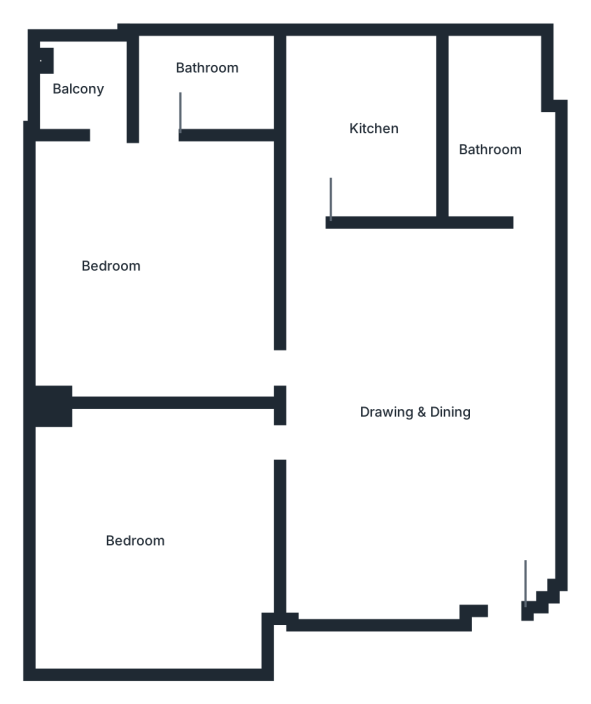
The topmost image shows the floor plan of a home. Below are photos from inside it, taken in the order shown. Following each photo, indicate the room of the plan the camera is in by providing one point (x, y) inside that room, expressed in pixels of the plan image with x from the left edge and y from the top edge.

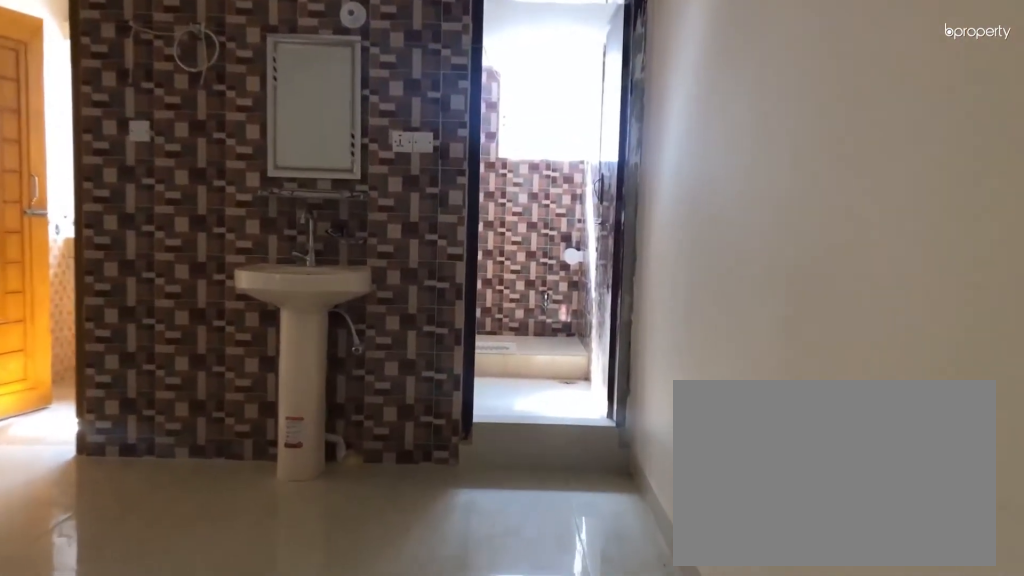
(433, 391)
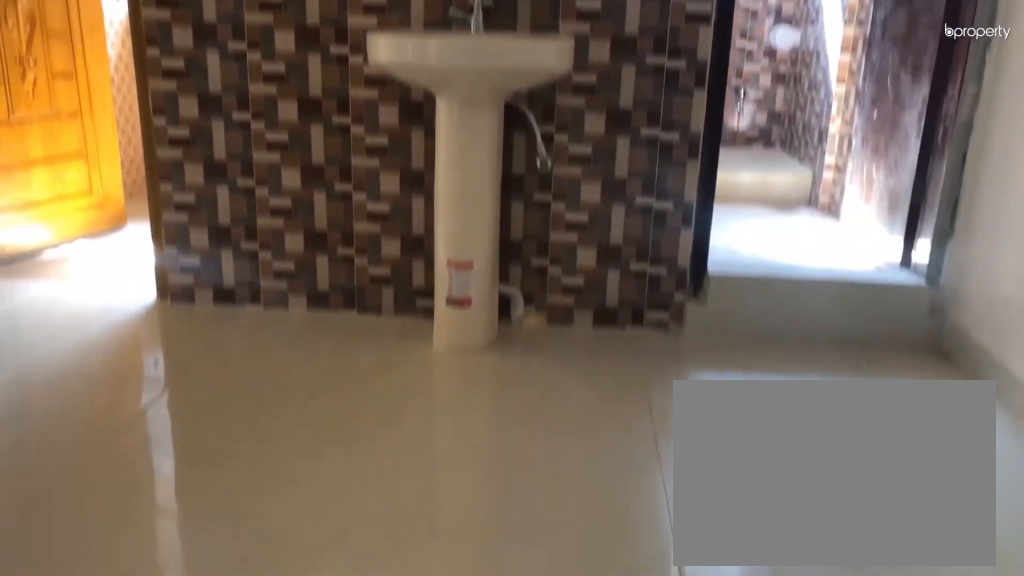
(433, 391)
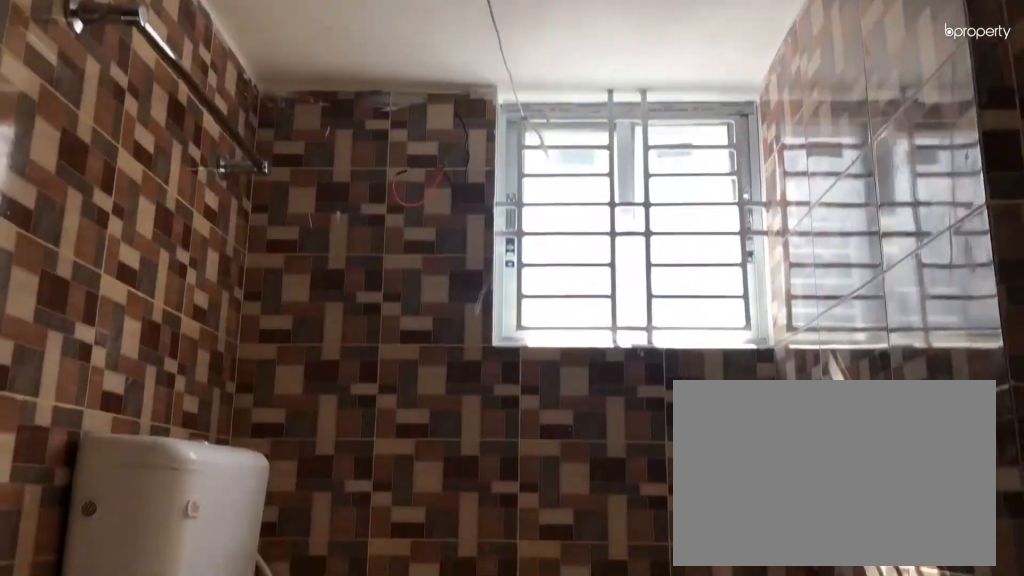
(506, 159)
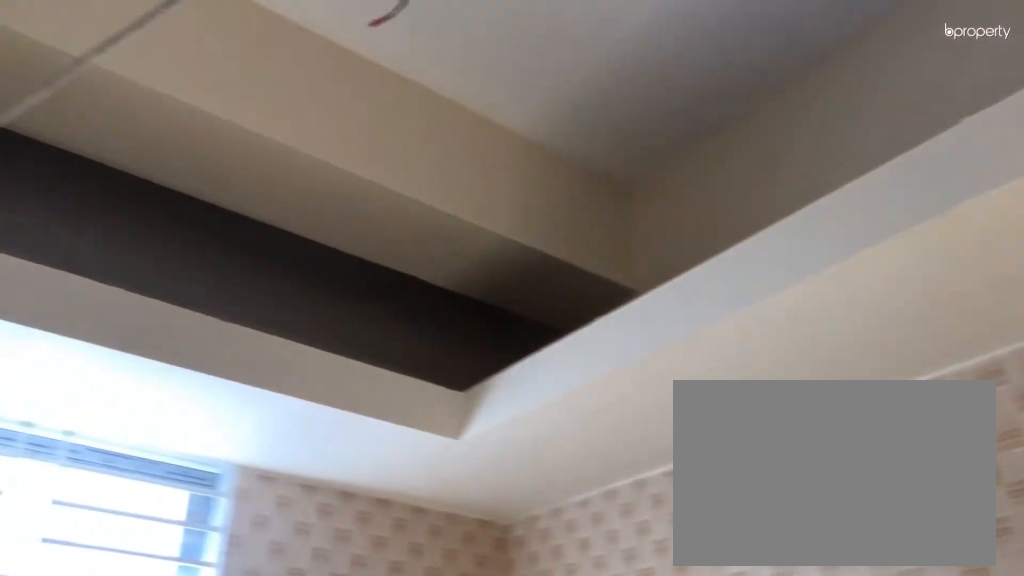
(362, 134)
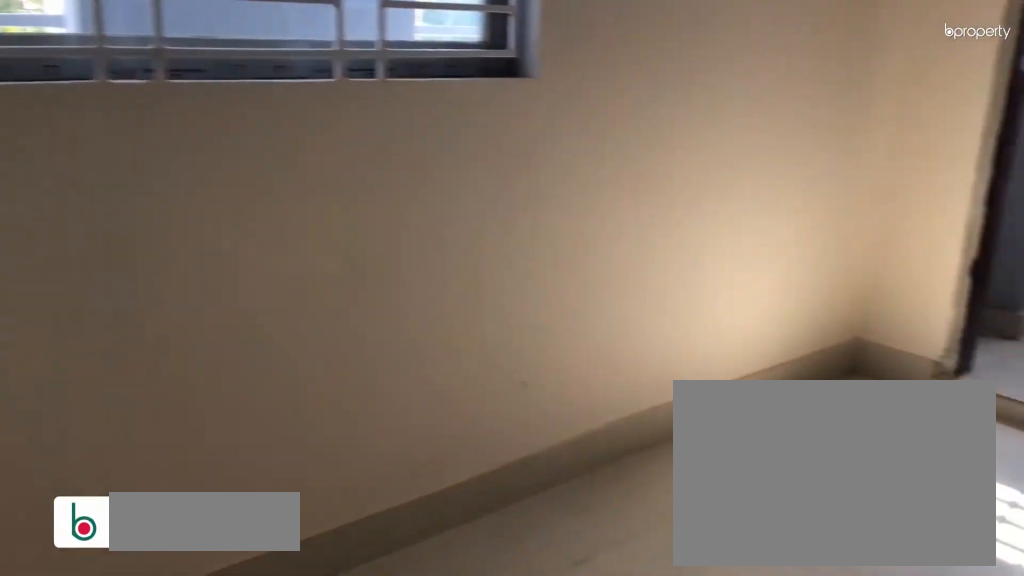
(160, 234)
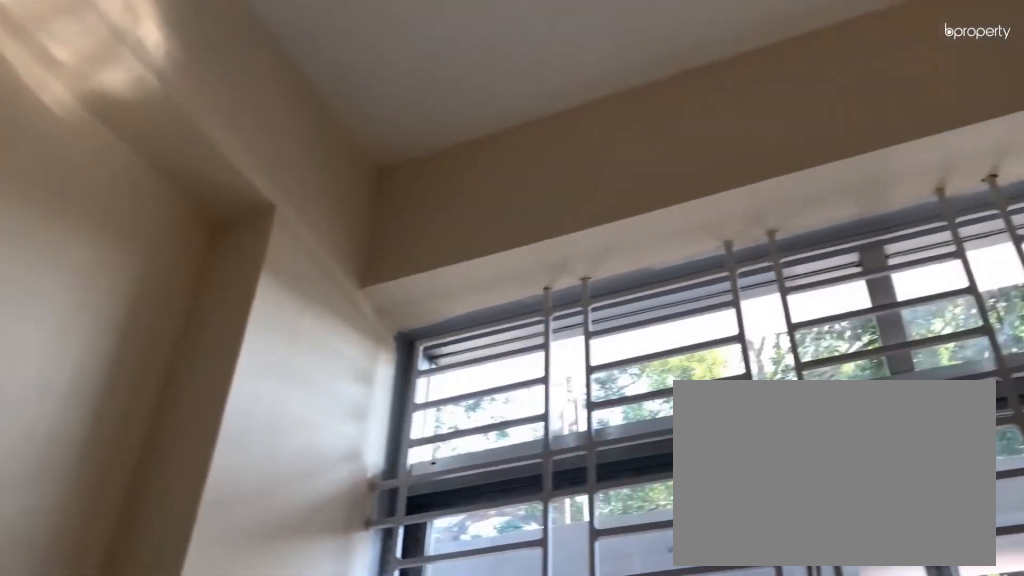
(163, 244)
